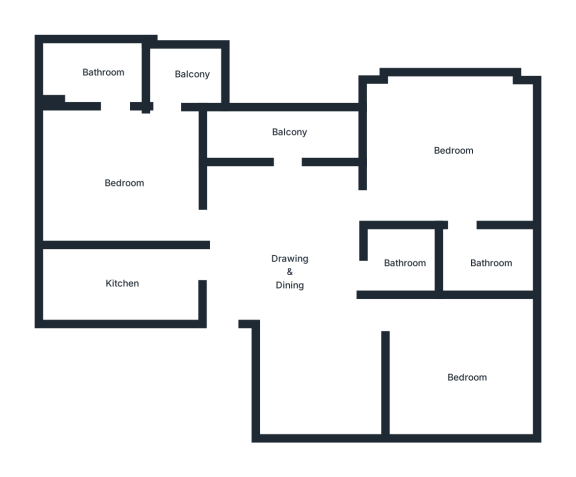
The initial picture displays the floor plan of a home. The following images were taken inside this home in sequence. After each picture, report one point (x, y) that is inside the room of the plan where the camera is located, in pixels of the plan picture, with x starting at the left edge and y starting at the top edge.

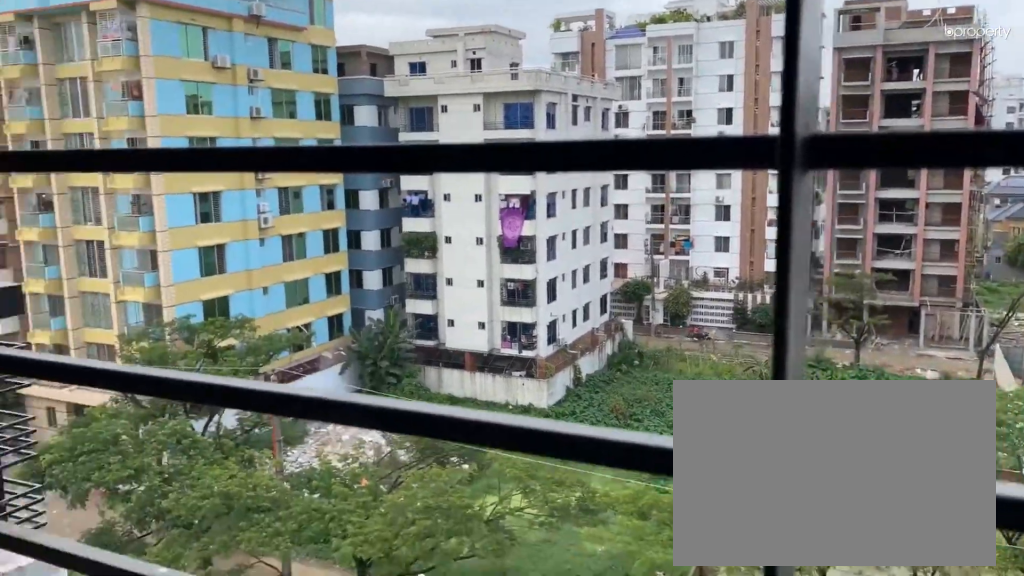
(289, 136)
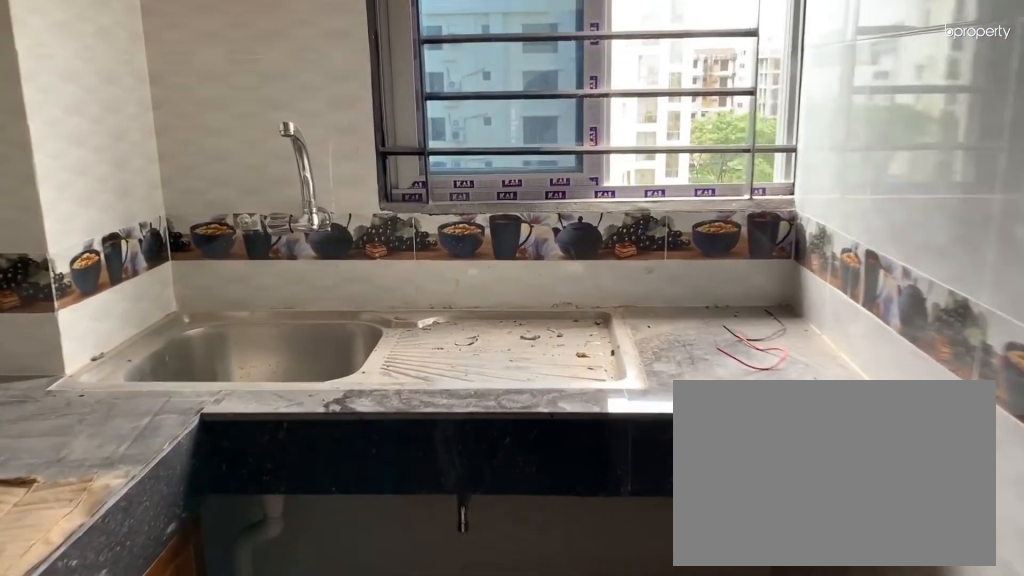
(122, 282)
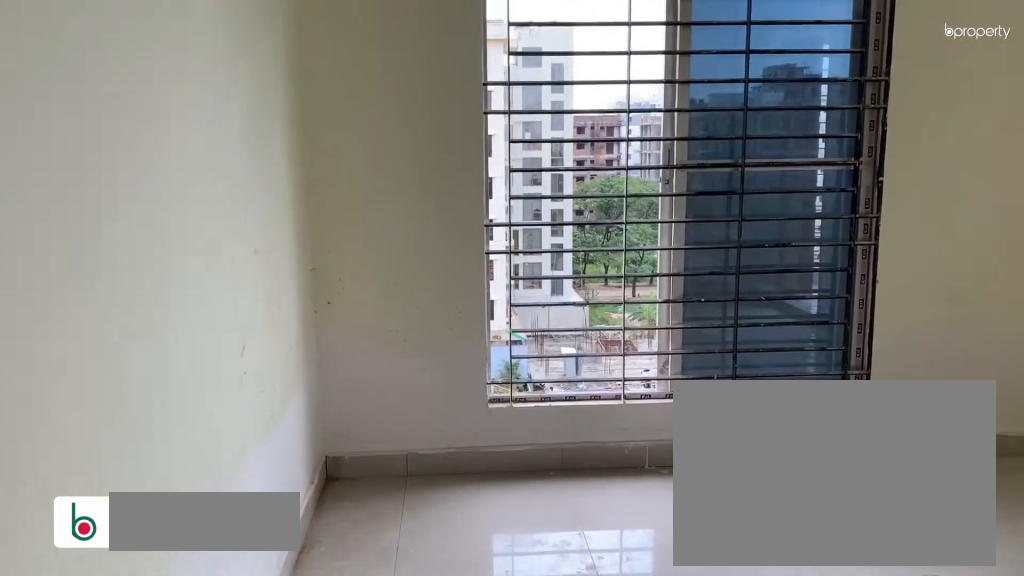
(125, 184)
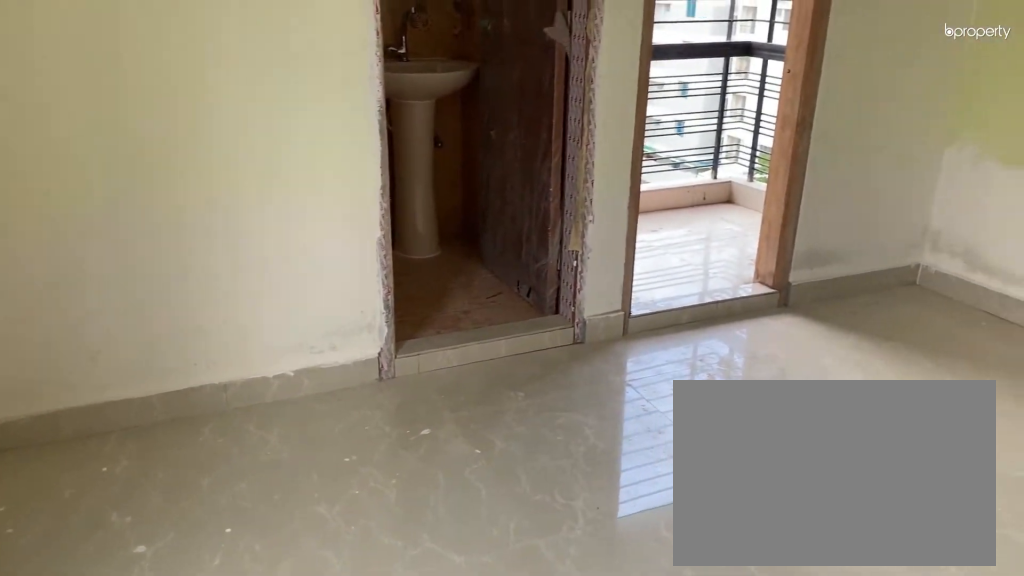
(125, 184)
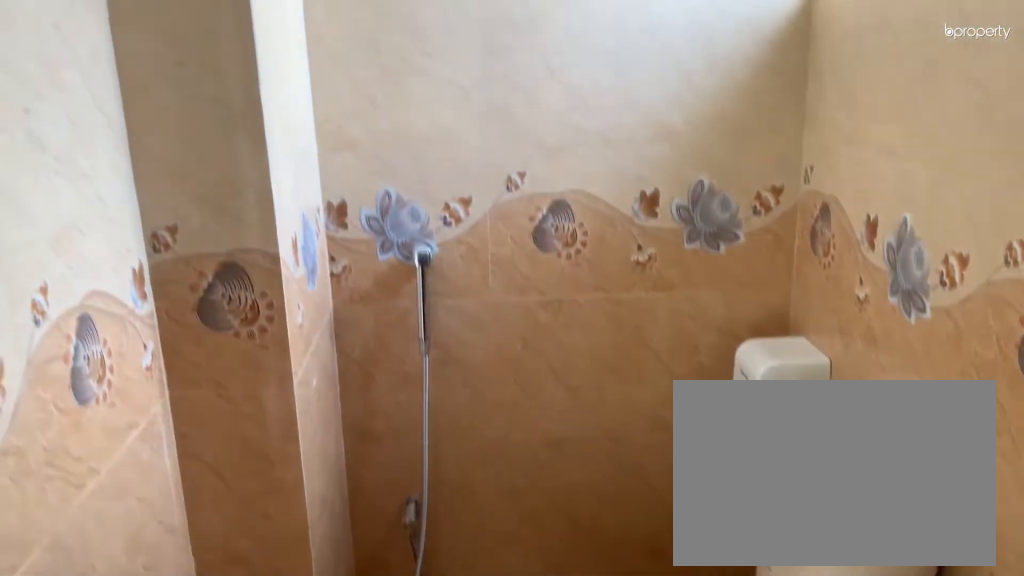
(103, 73)
